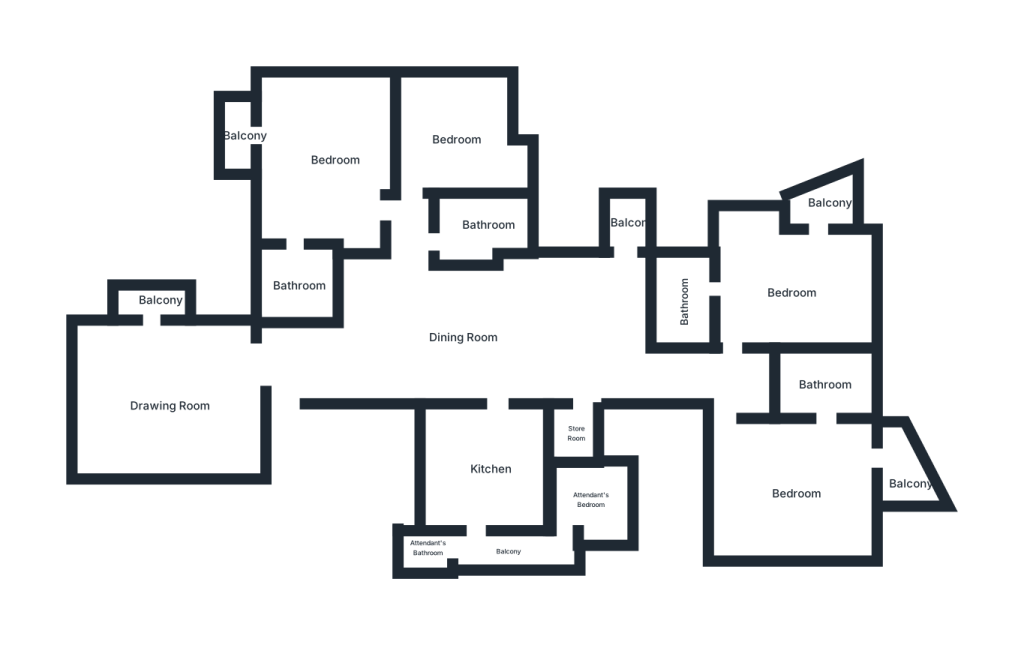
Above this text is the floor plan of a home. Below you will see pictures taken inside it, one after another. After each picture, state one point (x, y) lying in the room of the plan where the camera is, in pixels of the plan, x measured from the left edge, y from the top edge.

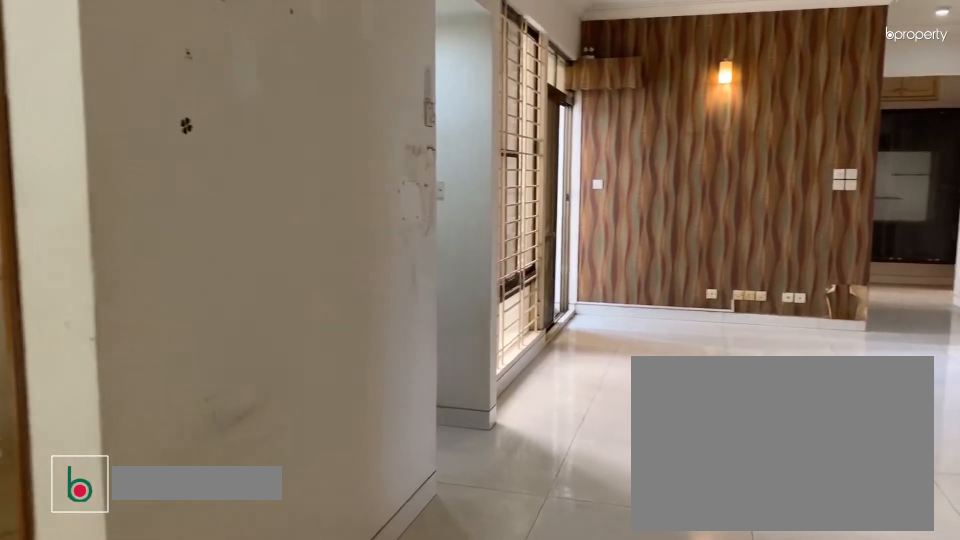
(463, 338)
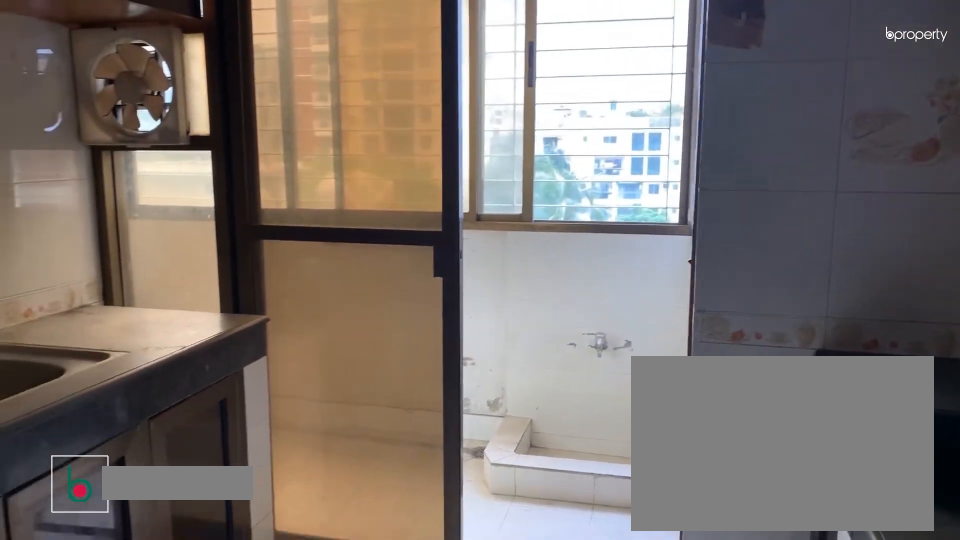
(494, 469)
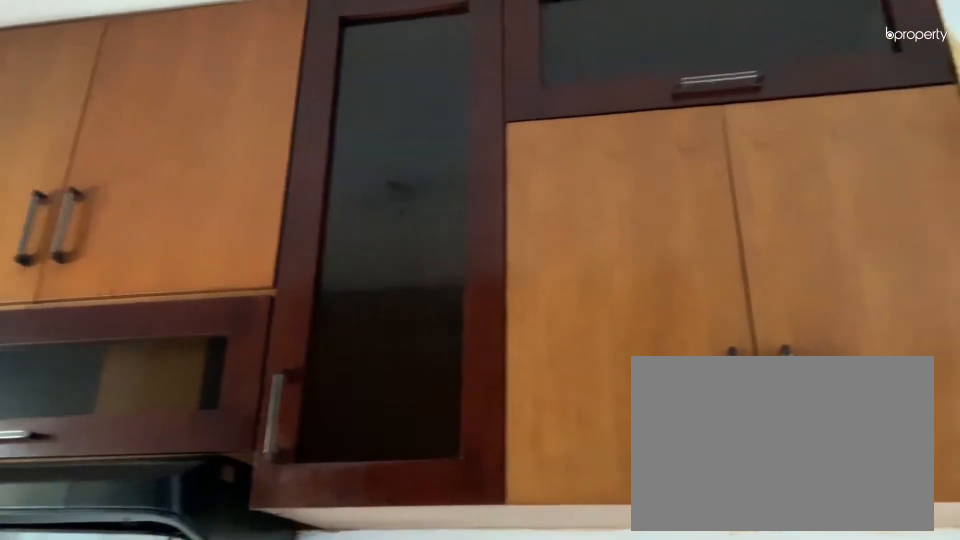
(494, 469)
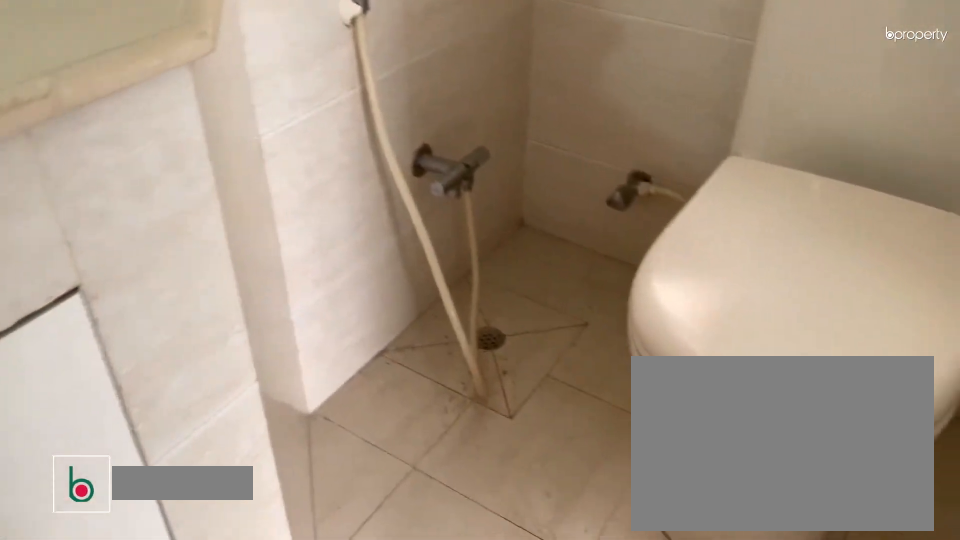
(827, 387)
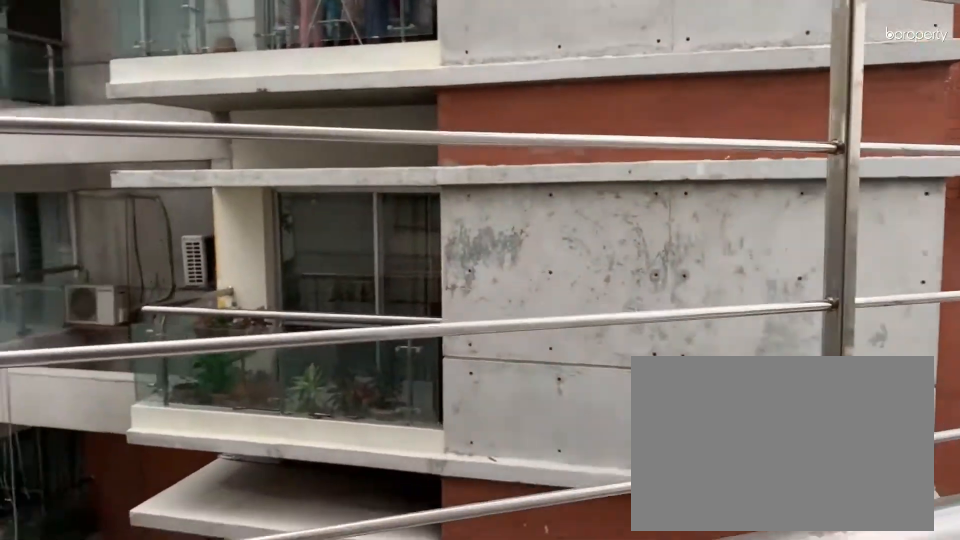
(908, 482)
